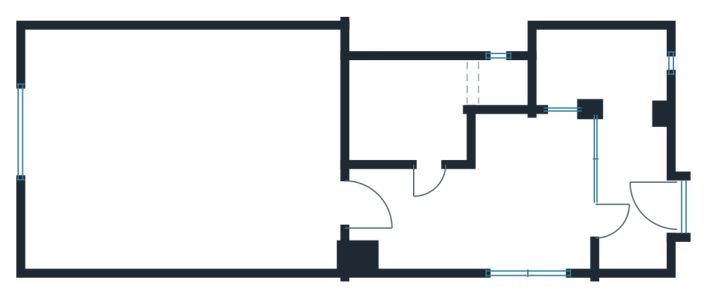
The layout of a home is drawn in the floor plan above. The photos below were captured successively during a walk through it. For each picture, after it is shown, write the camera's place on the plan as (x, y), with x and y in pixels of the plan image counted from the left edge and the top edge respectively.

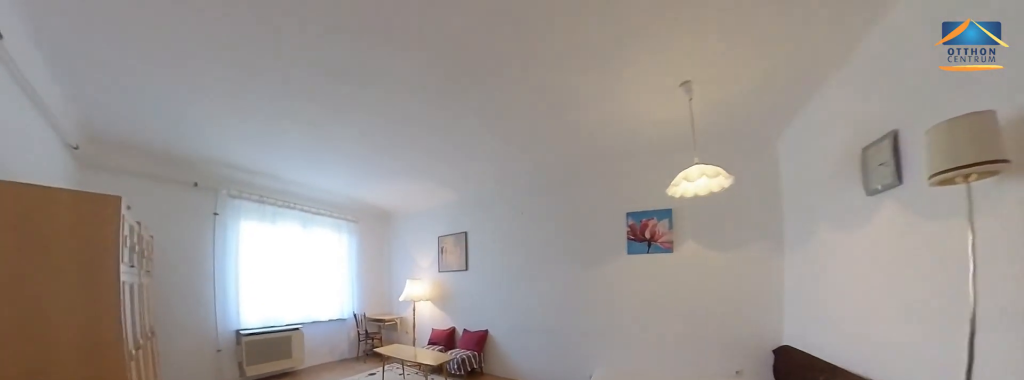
(247, 214)
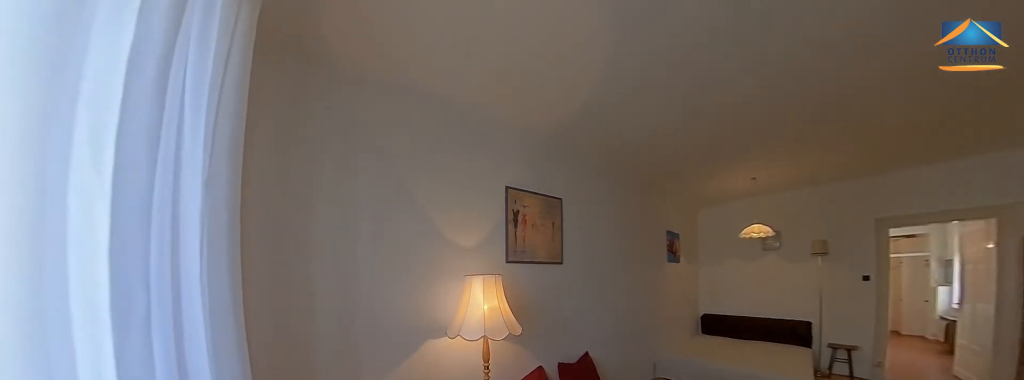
(72, 151)
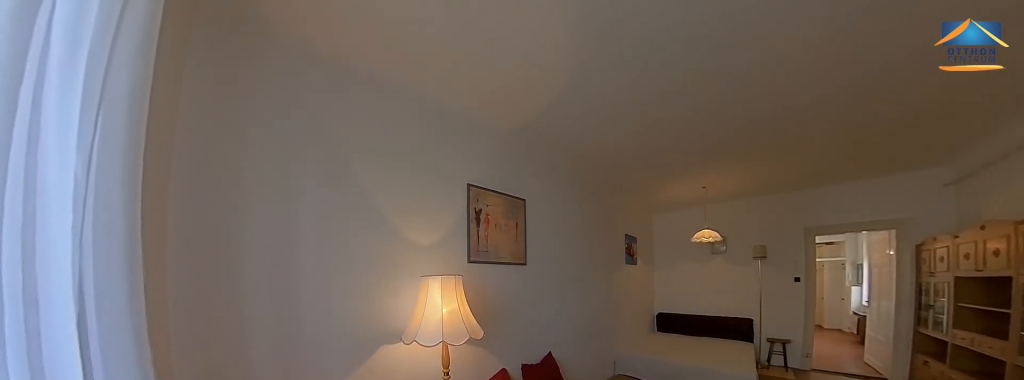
(79, 135)
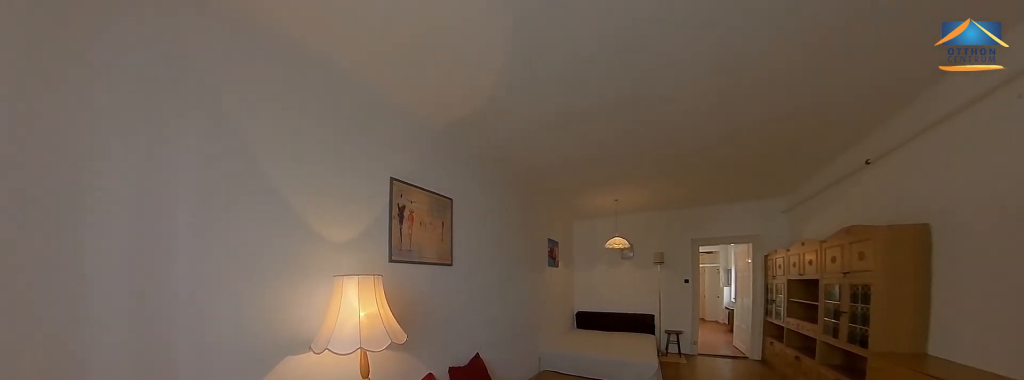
(81, 127)
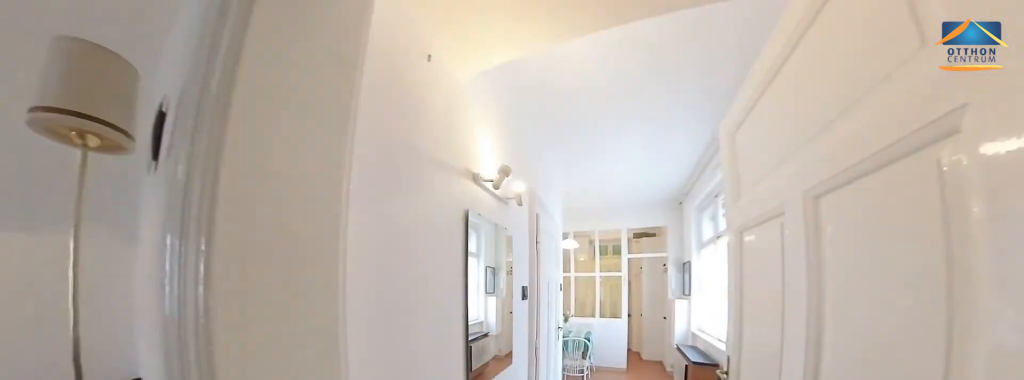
(328, 166)
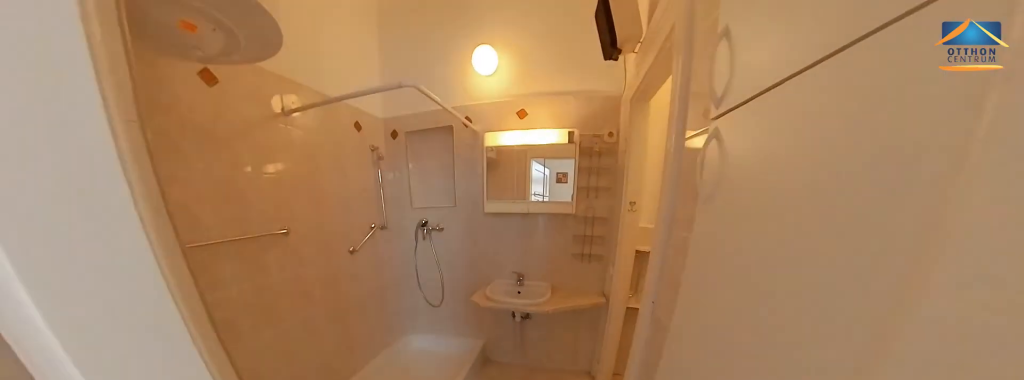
(433, 182)
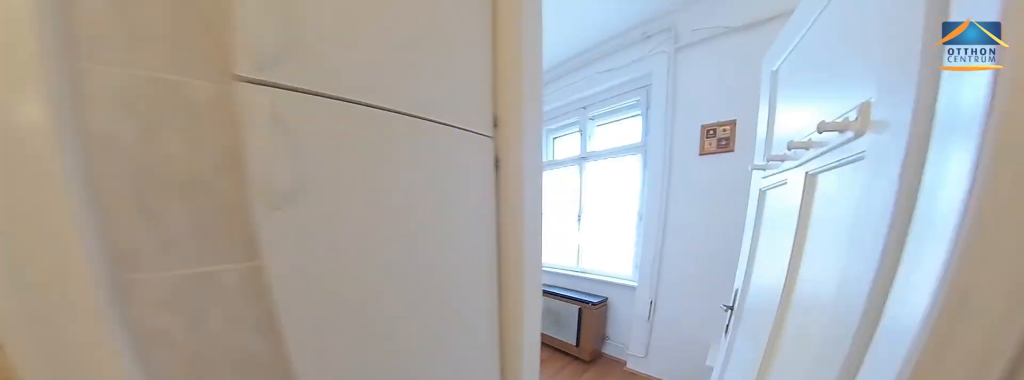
(433, 131)
